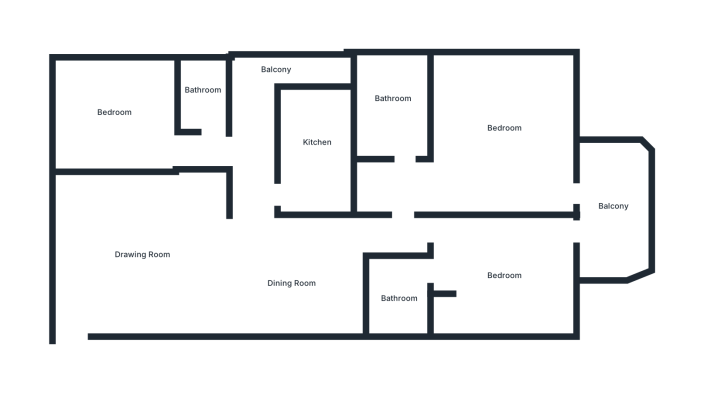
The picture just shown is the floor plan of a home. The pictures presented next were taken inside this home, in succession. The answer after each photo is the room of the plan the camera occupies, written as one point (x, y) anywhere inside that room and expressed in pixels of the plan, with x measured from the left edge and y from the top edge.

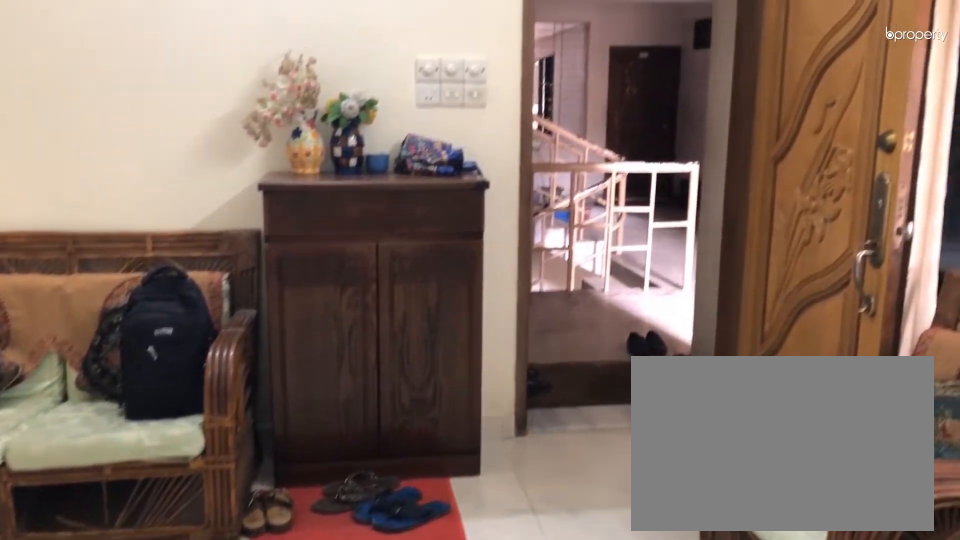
(144, 251)
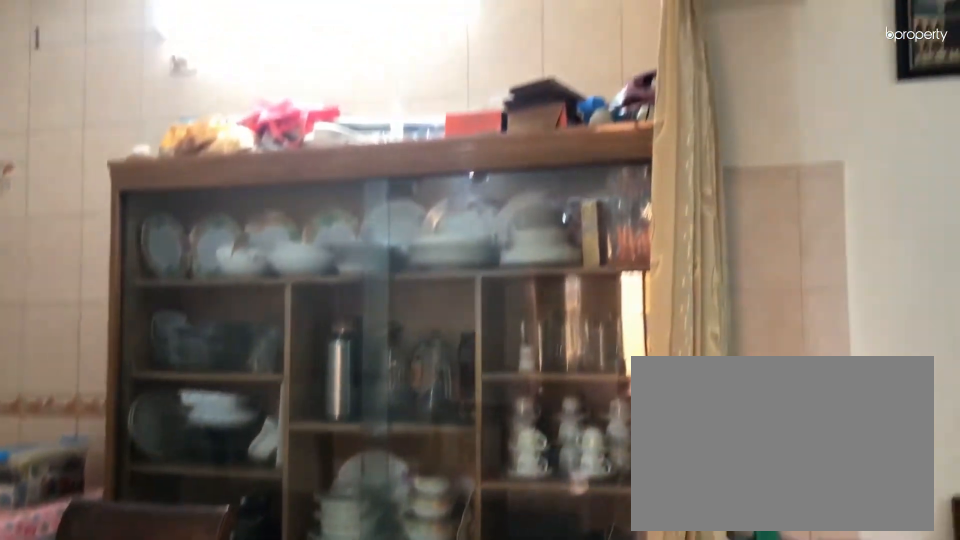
(296, 280)
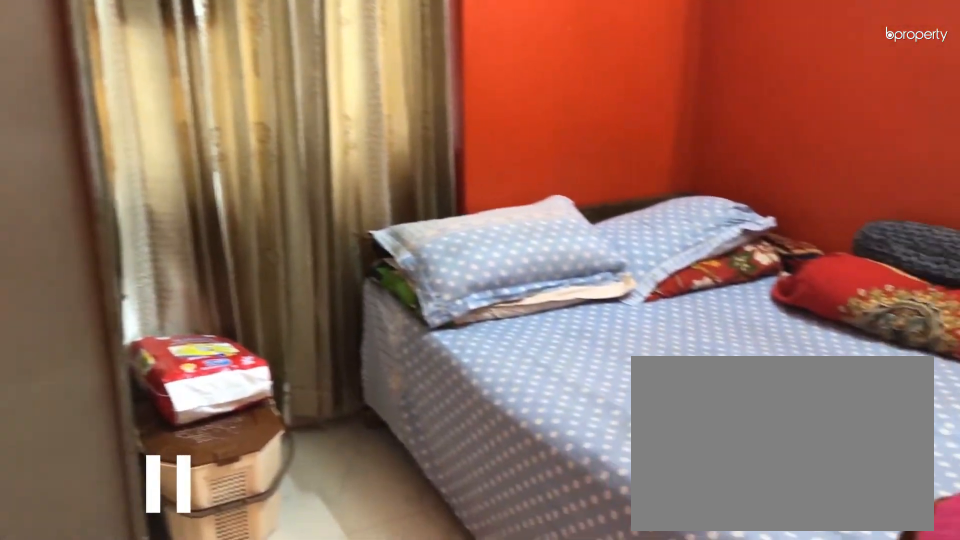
(115, 121)
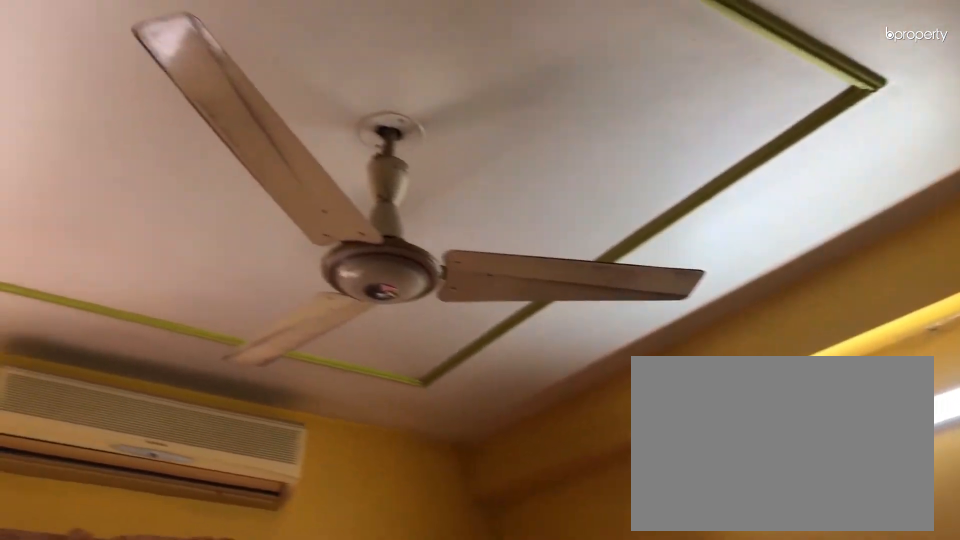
(501, 275)
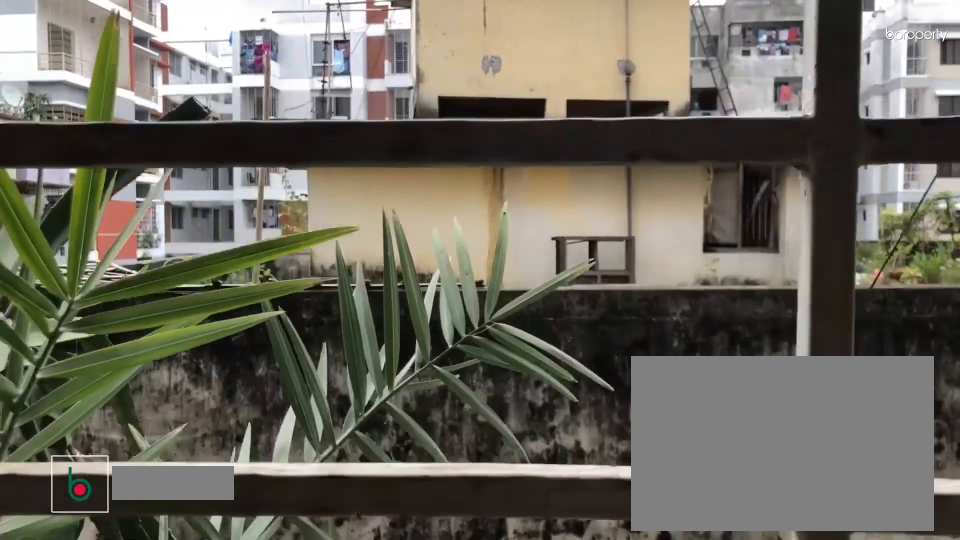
(612, 211)
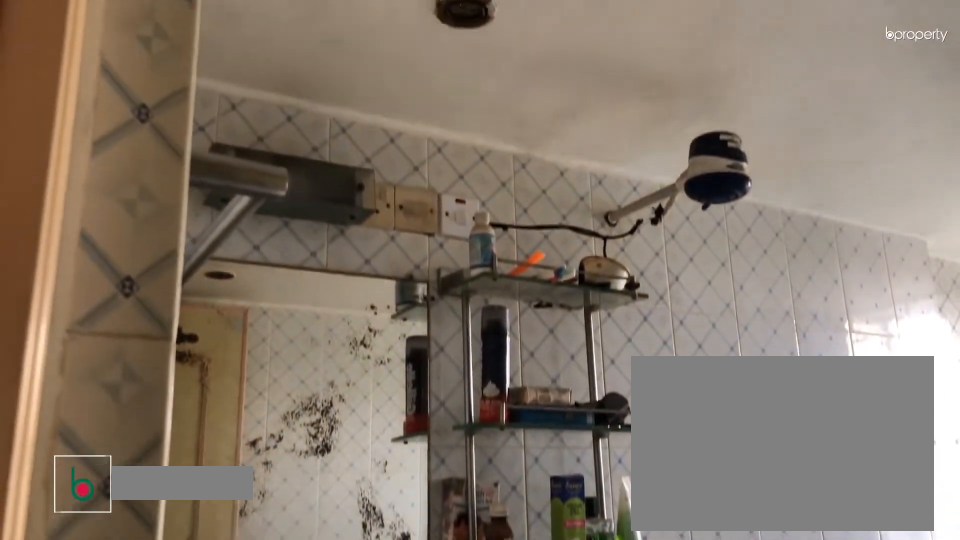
(387, 107)
